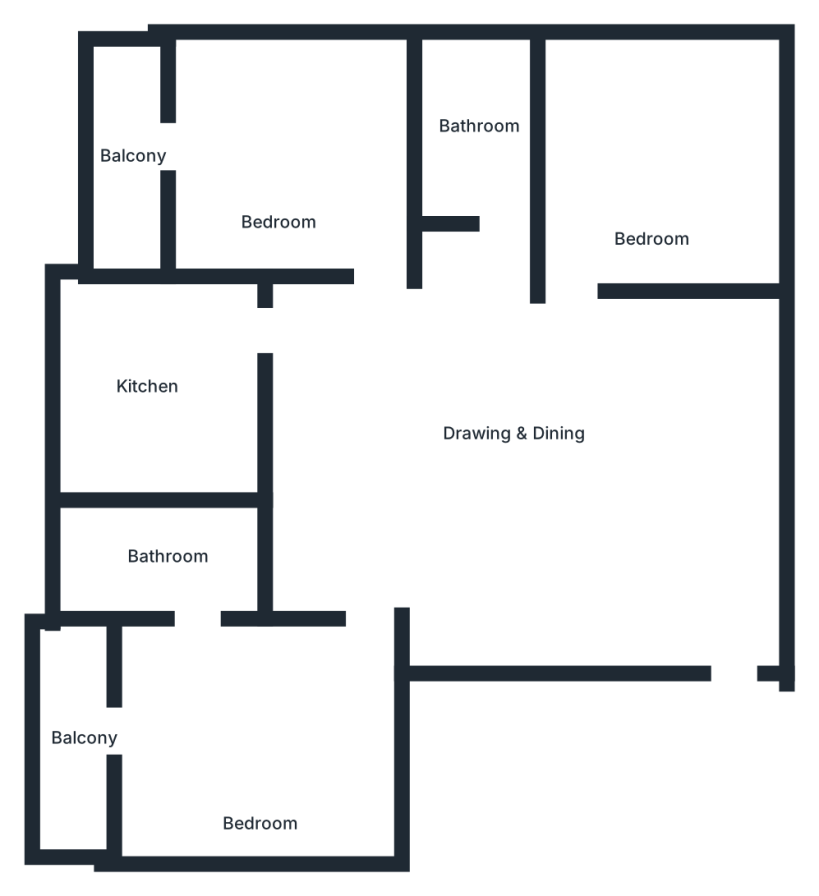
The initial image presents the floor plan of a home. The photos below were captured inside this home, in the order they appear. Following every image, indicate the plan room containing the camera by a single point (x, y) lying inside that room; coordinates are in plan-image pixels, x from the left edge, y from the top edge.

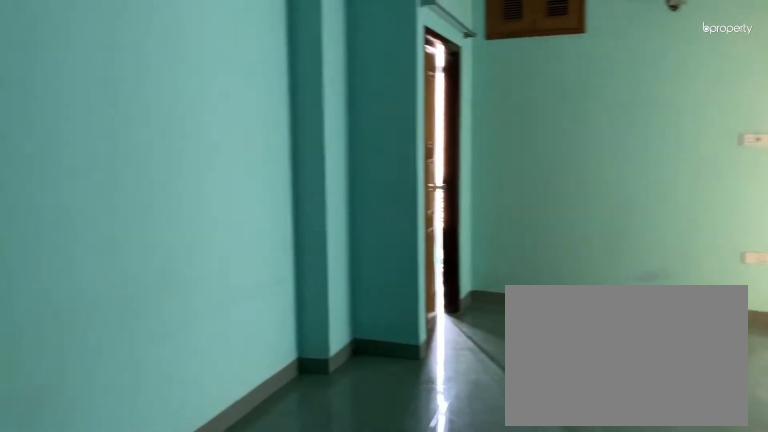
(509, 466)
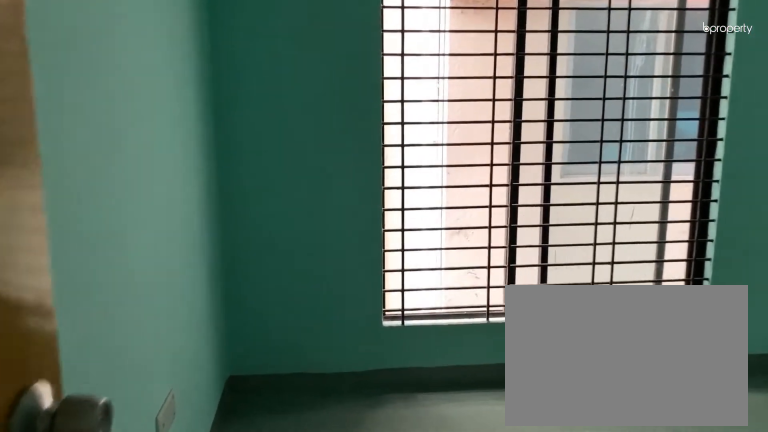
(650, 169)
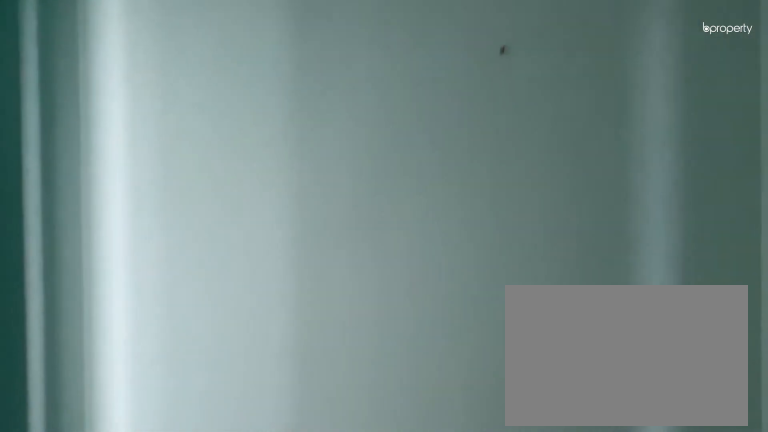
(652, 165)
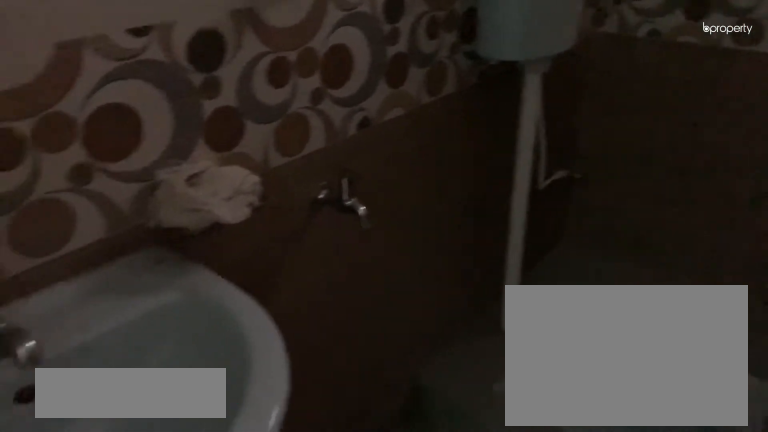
(483, 148)
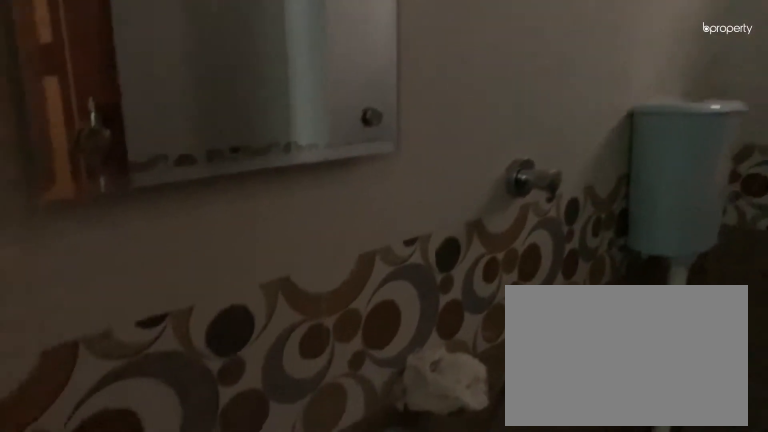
(483, 148)
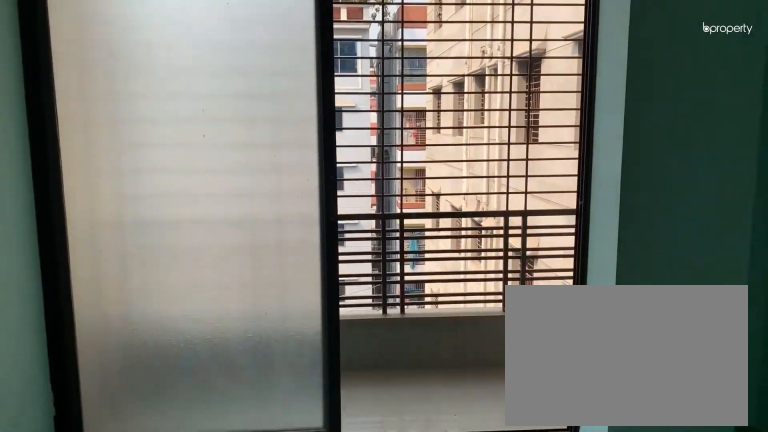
(276, 153)
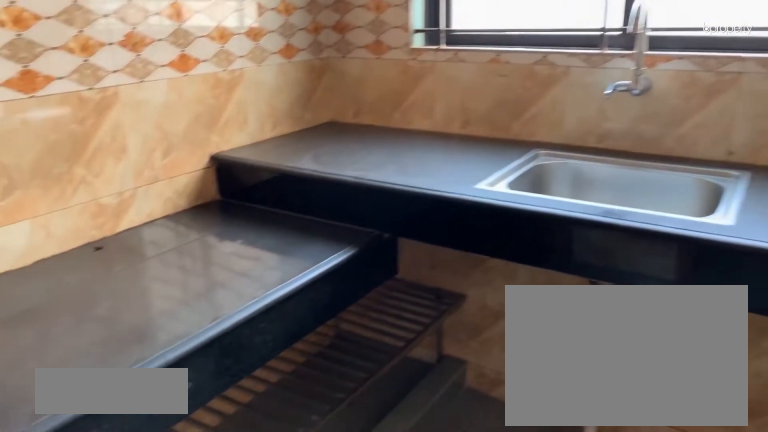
(144, 354)
